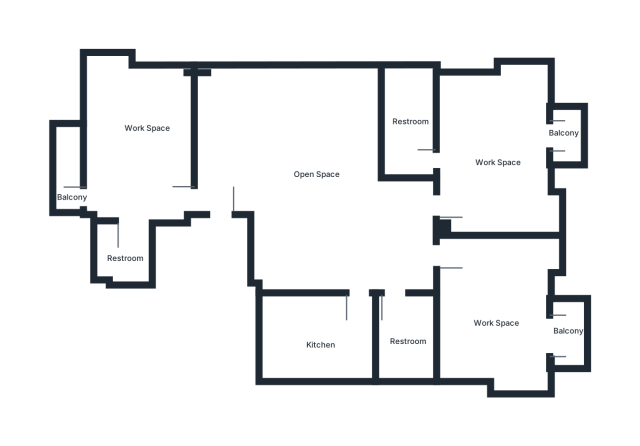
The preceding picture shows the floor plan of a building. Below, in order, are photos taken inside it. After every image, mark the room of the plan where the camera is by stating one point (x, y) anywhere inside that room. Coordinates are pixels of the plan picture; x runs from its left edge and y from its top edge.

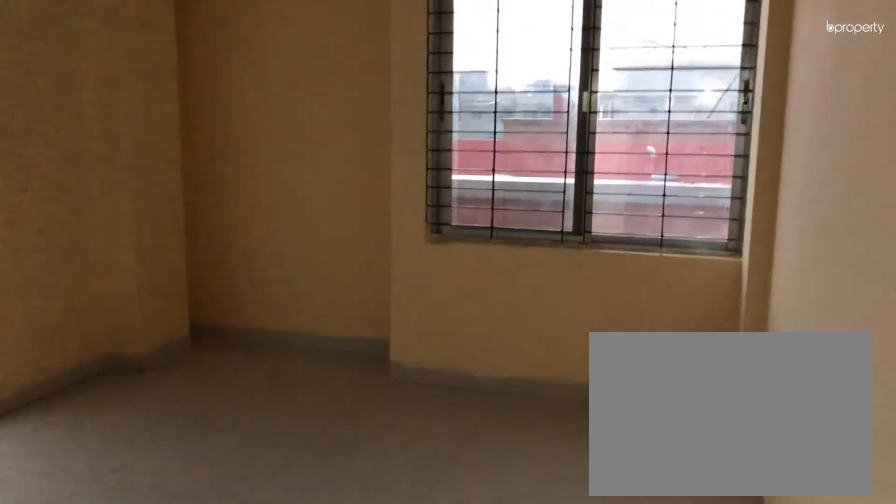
(493, 316)
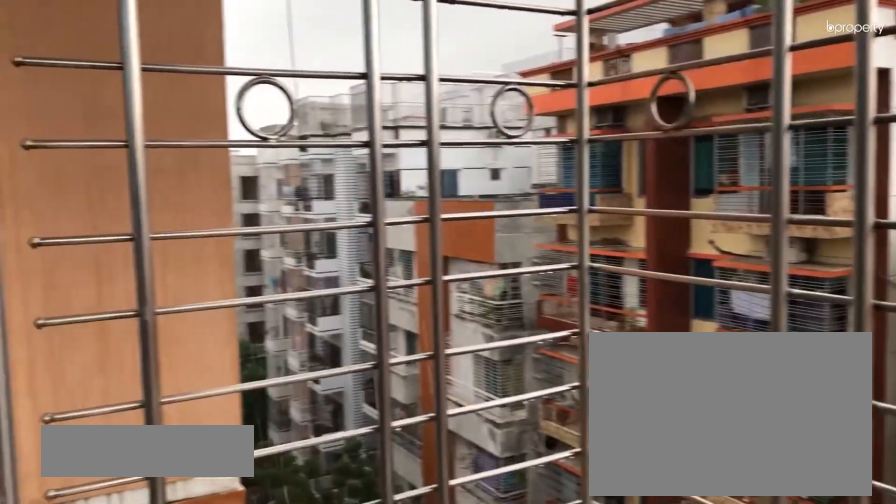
(564, 333)
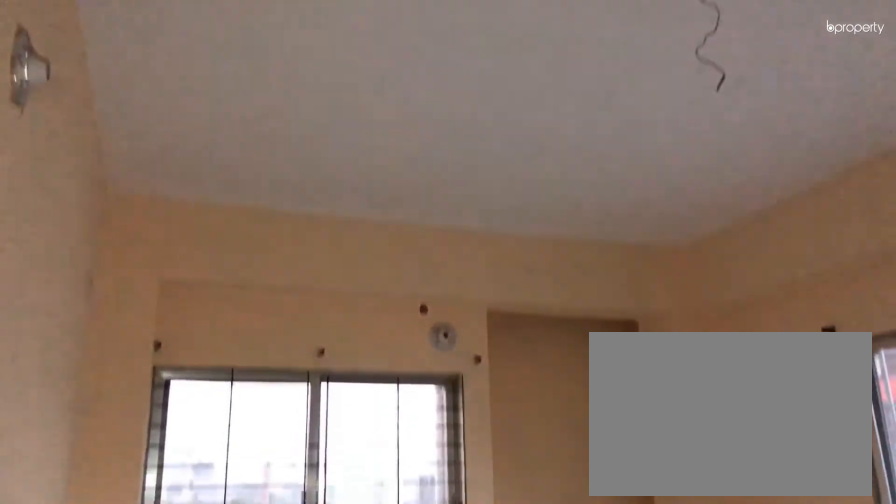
(496, 154)
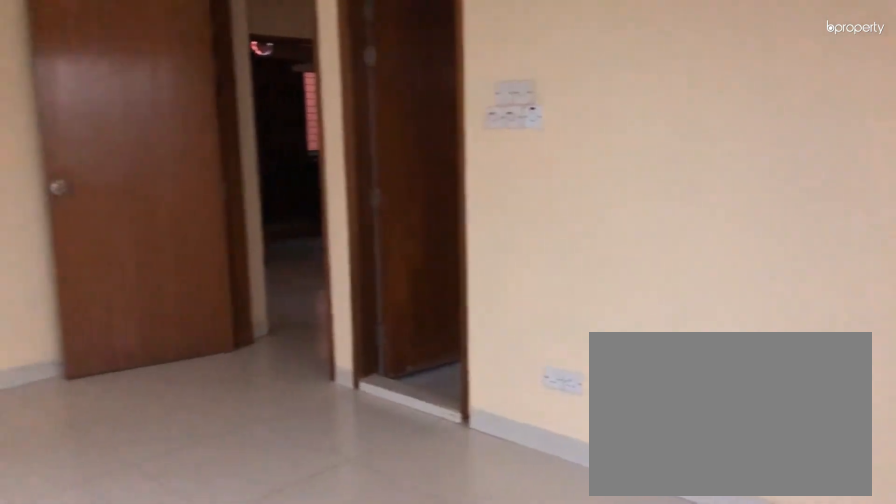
(496, 154)
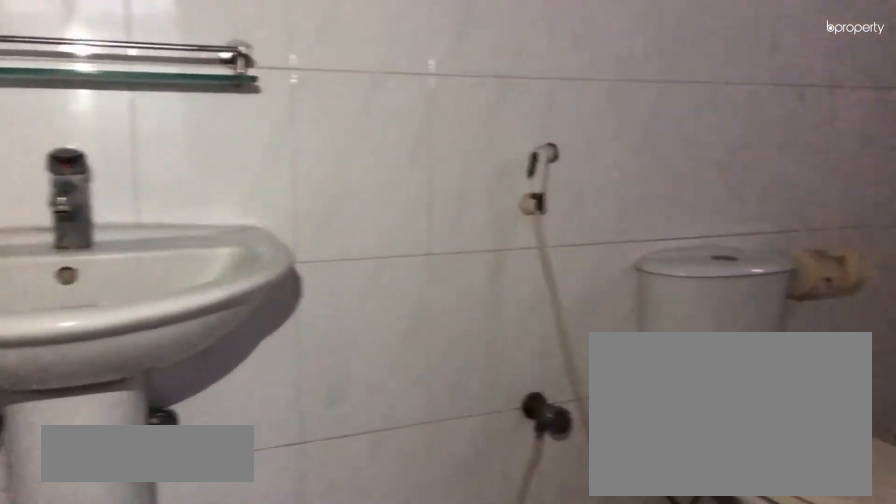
(408, 122)
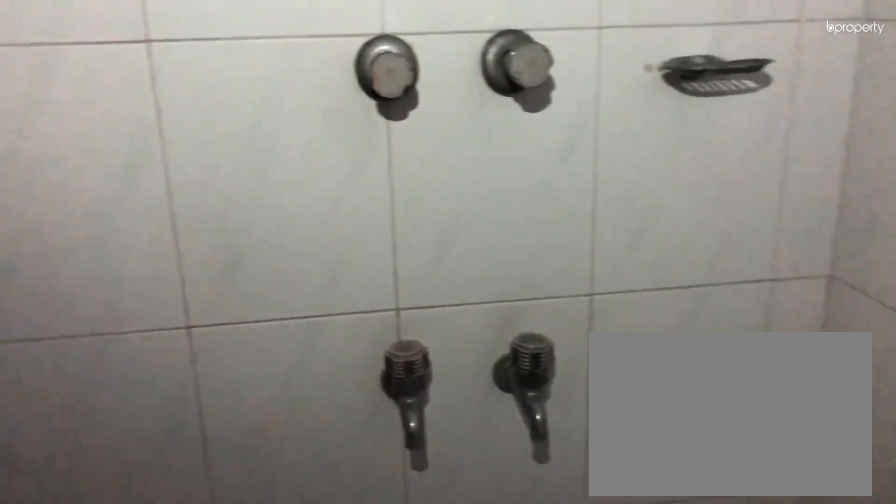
(408, 122)
